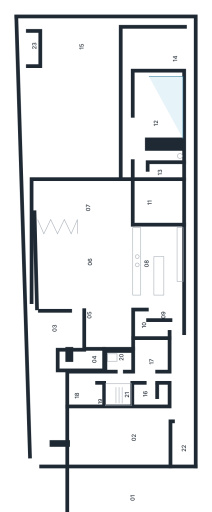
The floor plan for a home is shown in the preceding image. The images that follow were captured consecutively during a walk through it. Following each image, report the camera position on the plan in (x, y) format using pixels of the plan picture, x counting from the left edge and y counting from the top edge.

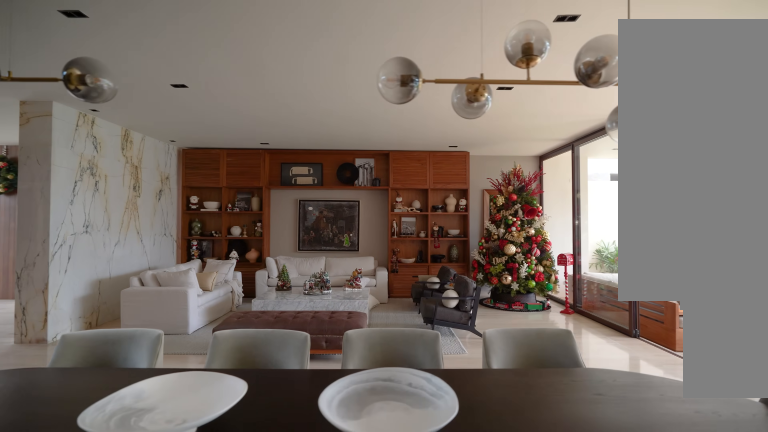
(123, 274)
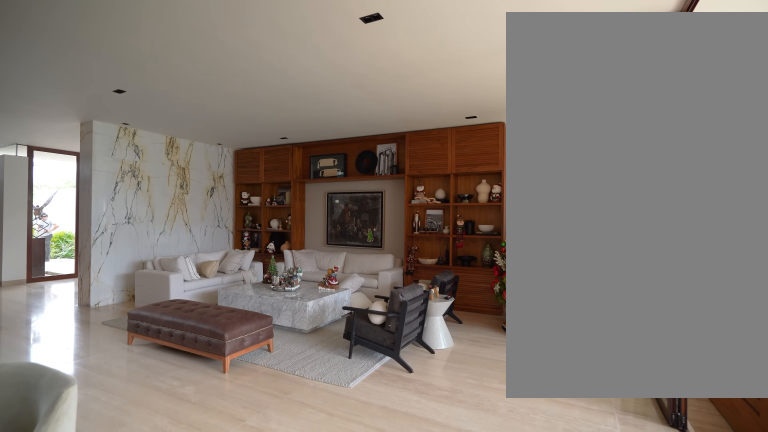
(118, 234)
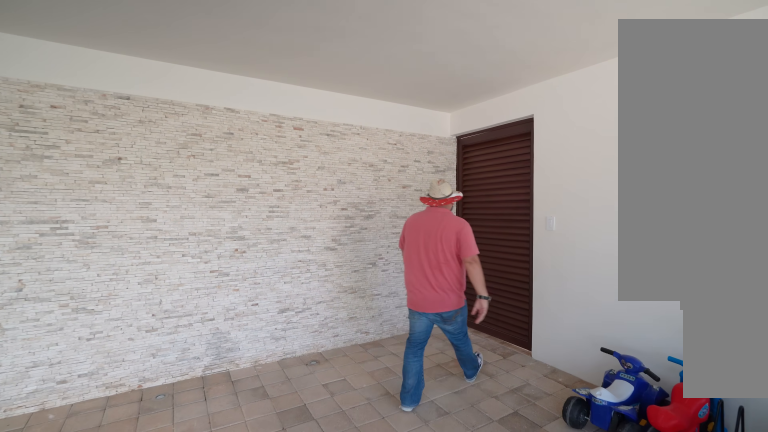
(131, 453)
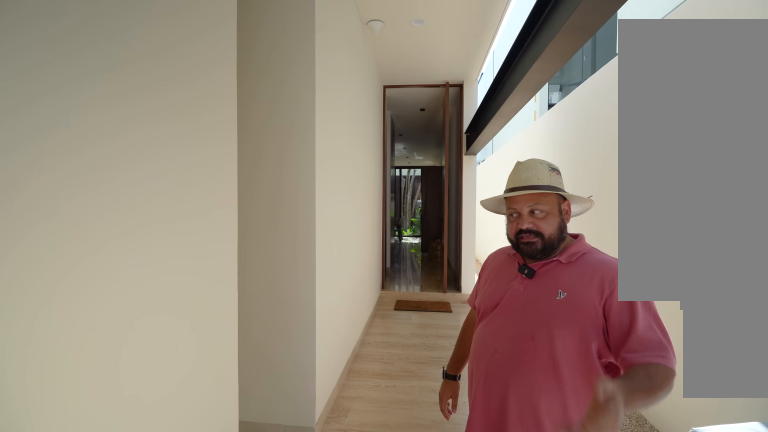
(179, 381)
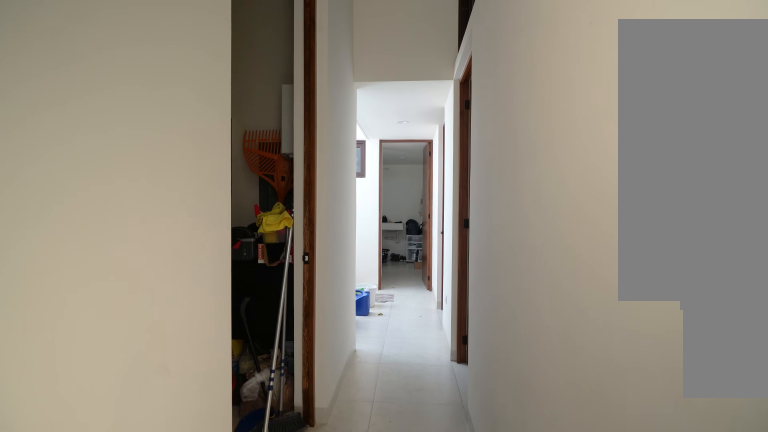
(175, 377)
